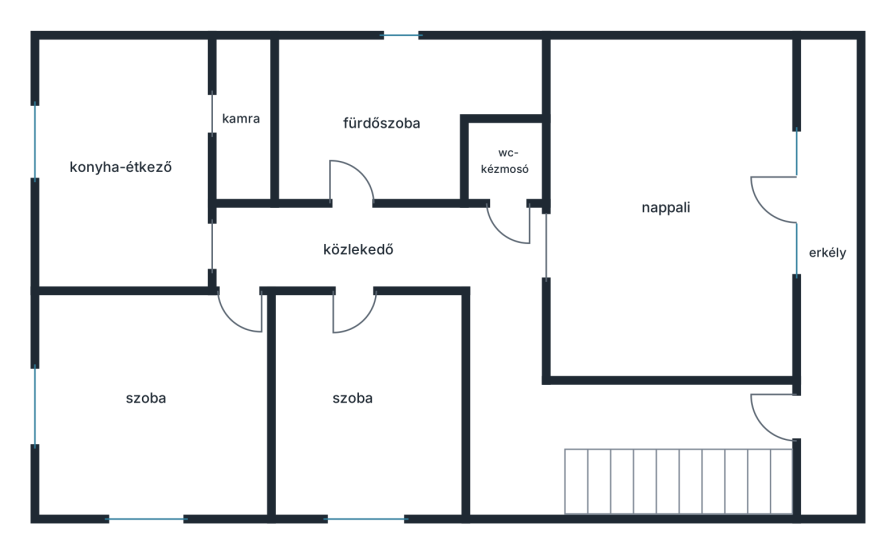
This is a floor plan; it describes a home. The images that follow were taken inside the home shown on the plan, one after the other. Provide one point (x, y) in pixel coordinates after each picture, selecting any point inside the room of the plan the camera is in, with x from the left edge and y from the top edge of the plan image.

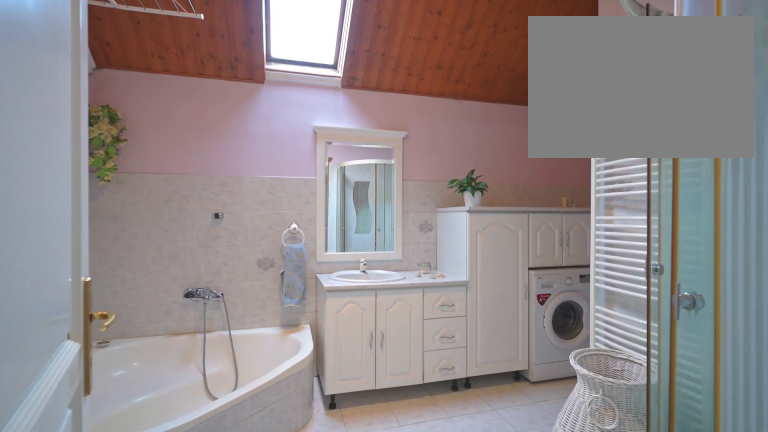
(360, 115)
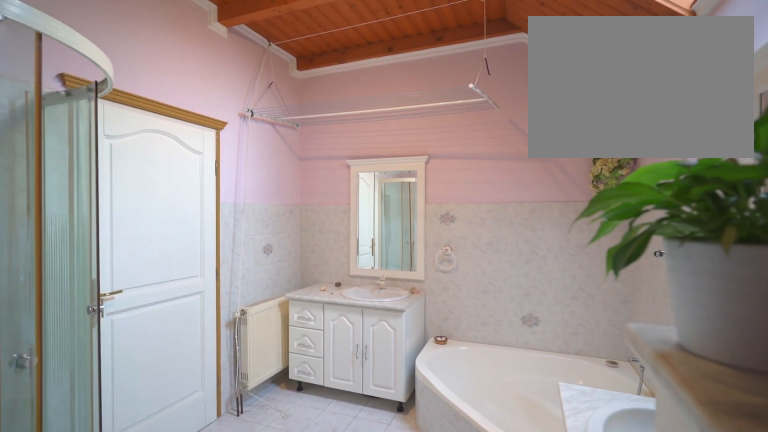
(360, 115)
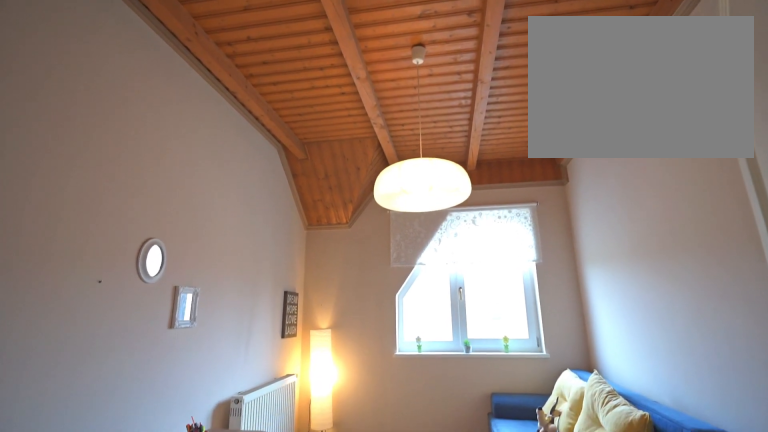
(362, 412)
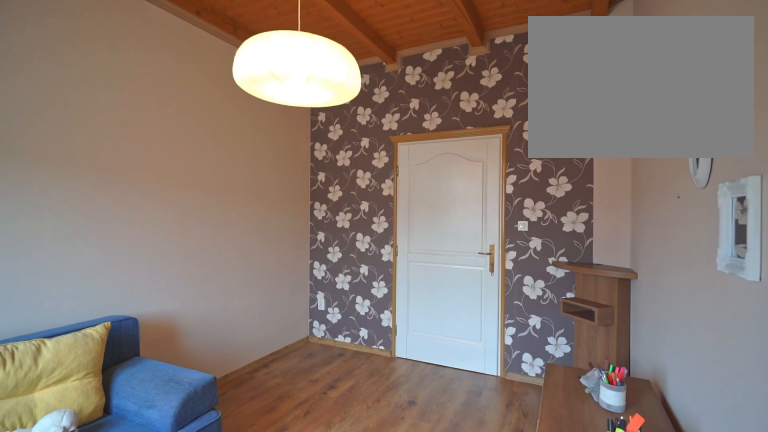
(362, 412)
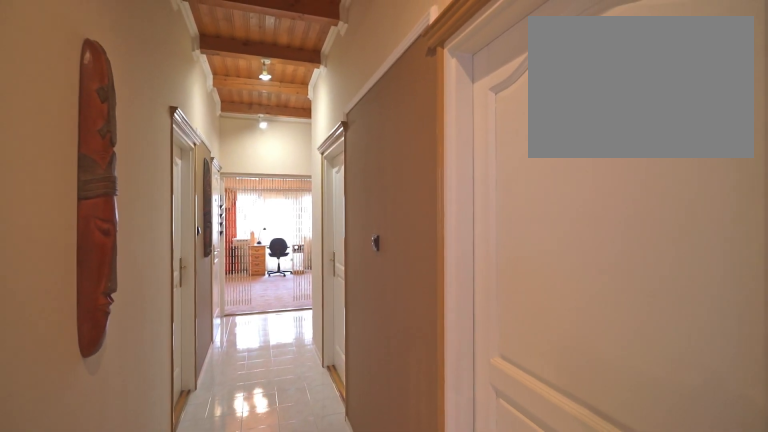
(360, 248)
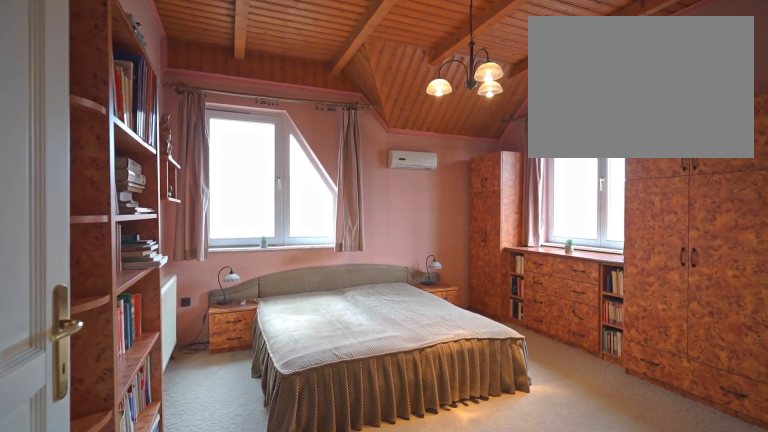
(160, 434)
